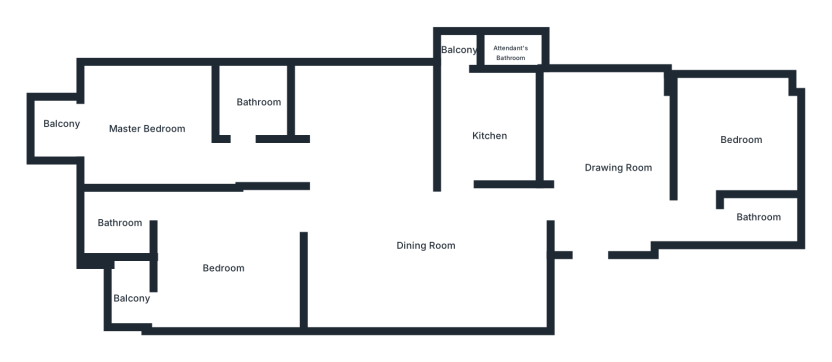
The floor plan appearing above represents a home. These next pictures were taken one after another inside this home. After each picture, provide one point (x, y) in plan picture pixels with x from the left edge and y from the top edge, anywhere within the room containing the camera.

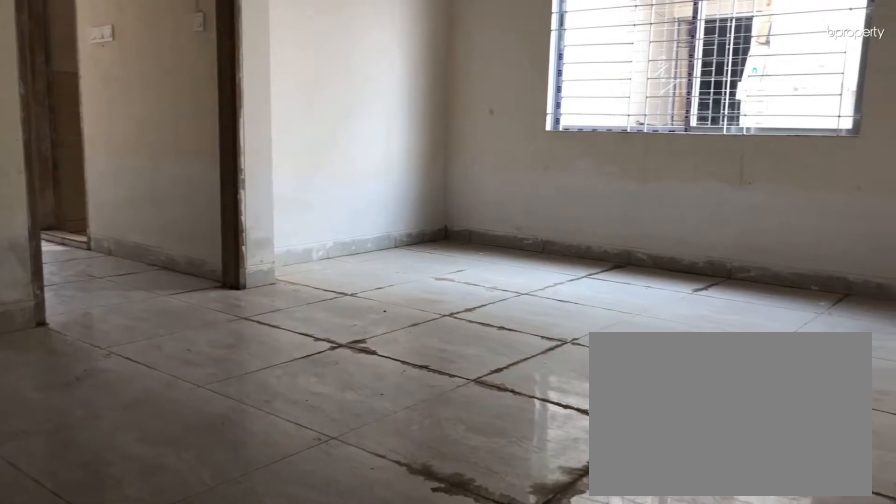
(430, 249)
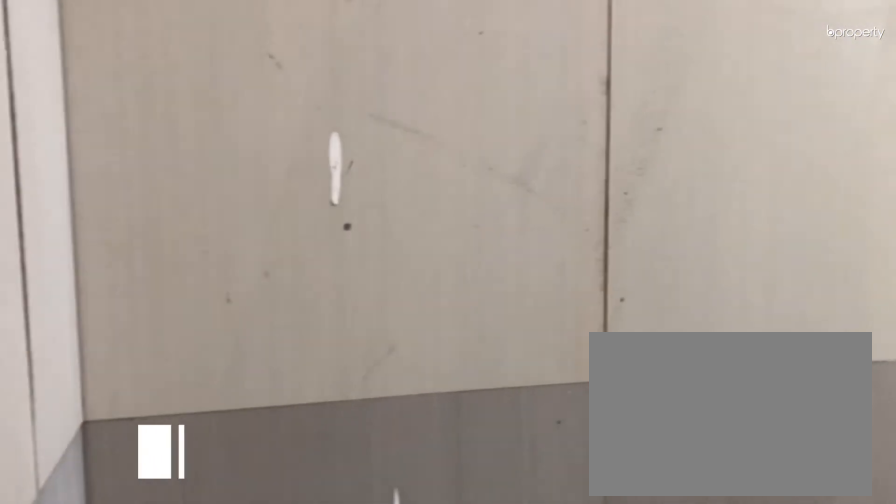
(759, 217)
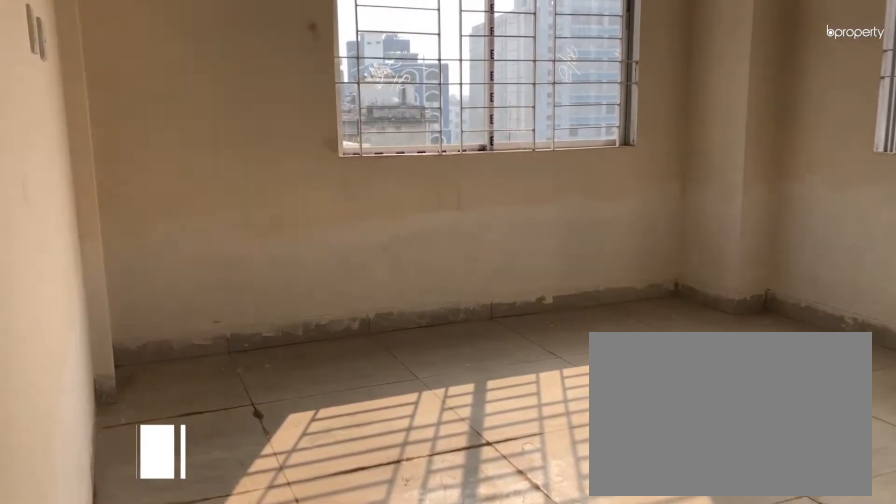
(744, 139)
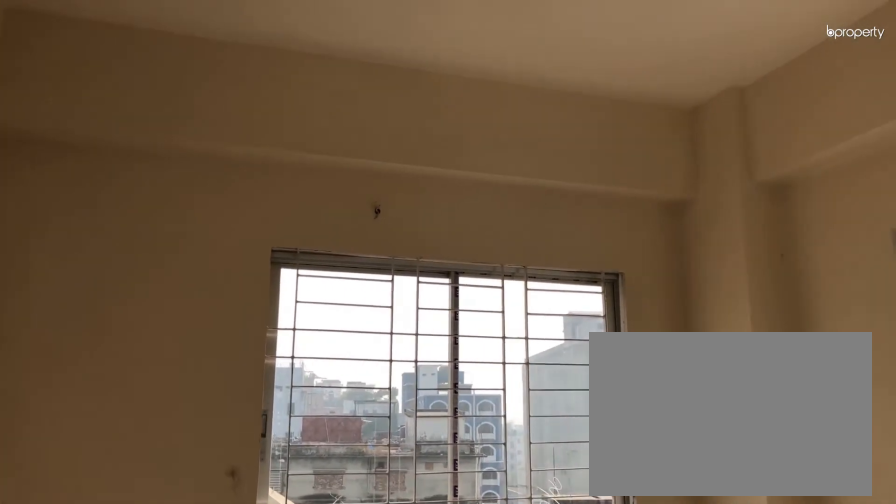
(744, 139)
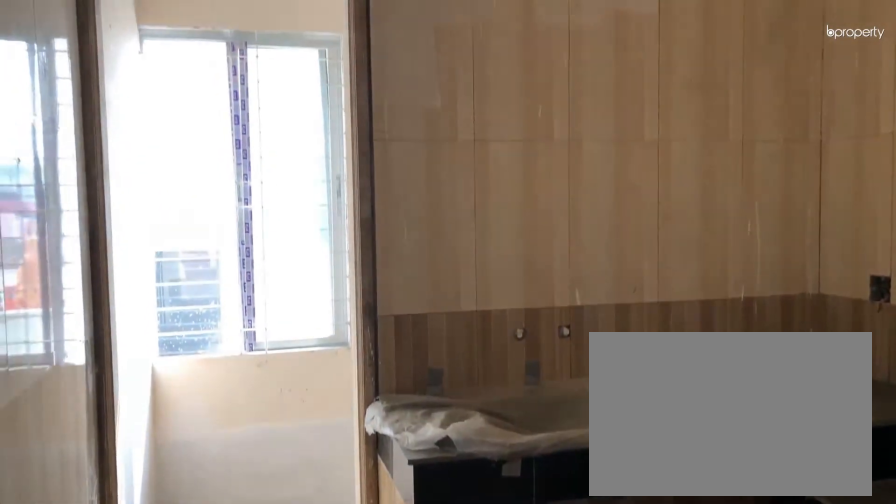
(492, 137)
